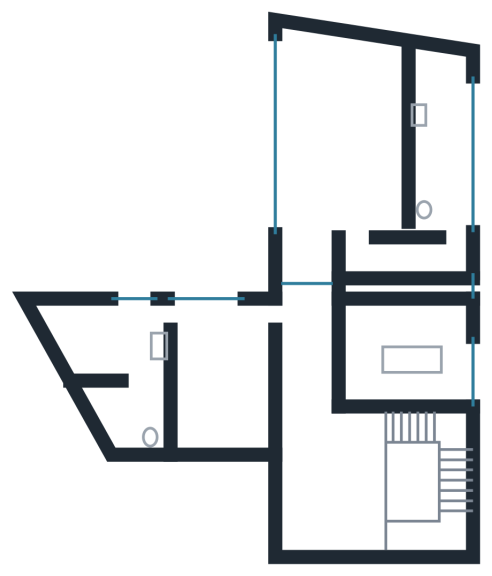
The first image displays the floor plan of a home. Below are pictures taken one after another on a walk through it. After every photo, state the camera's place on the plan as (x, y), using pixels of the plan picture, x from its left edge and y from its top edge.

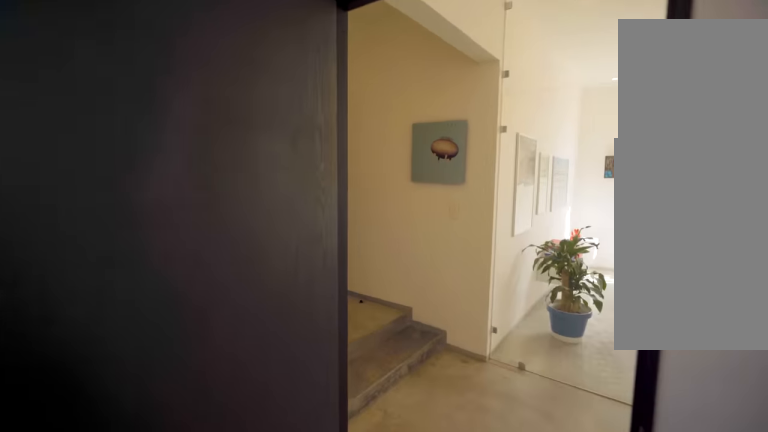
(223, 329)
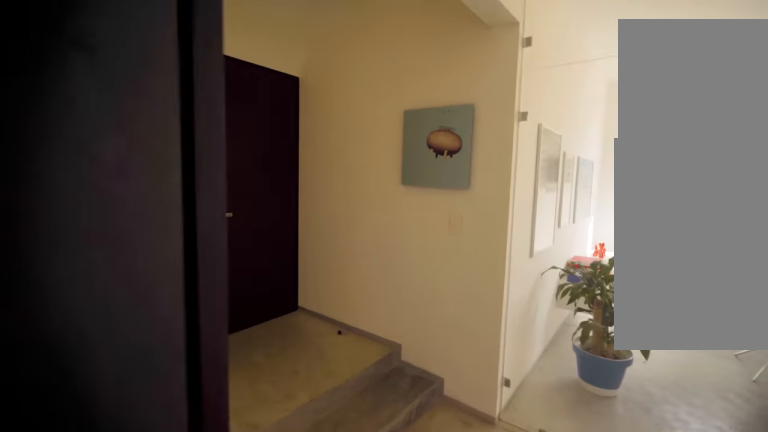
(224, 330)
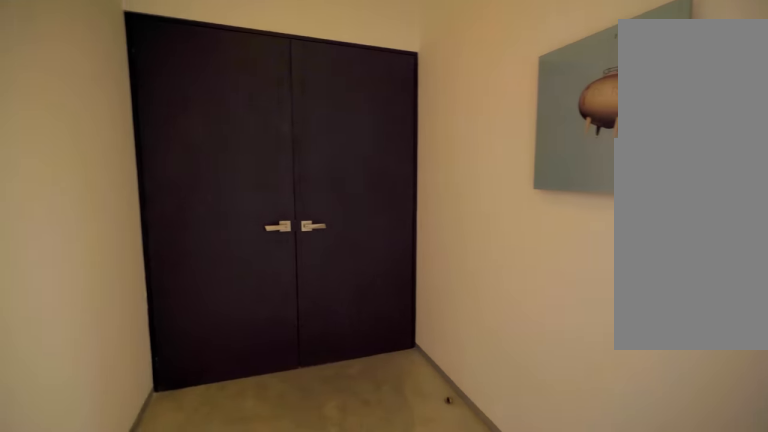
(281, 318)
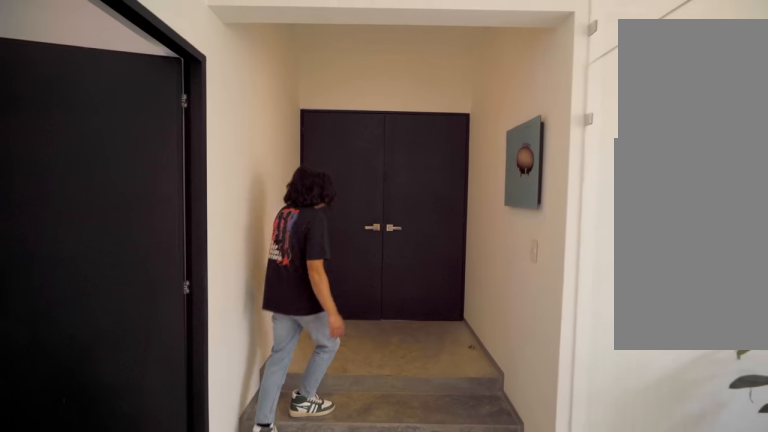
(301, 316)
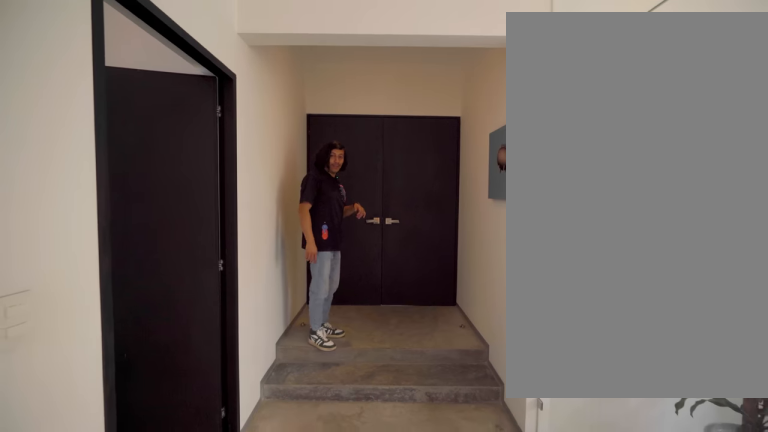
(304, 316)
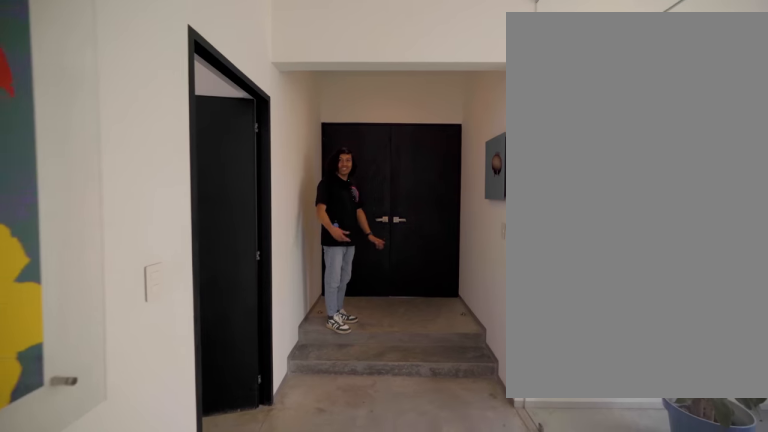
(315, 314)
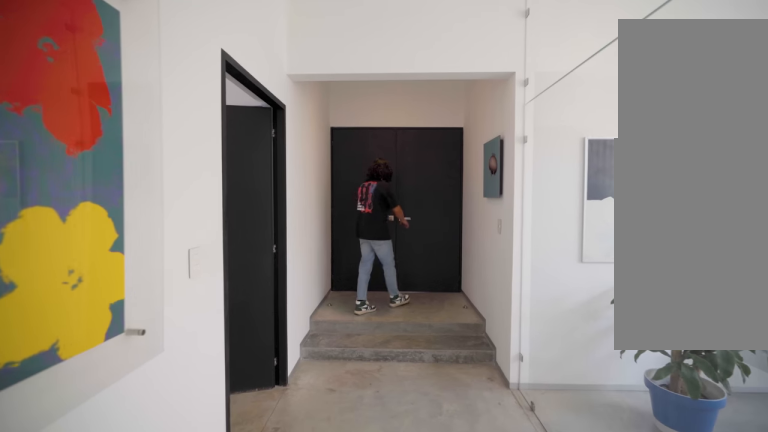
(312, 357)
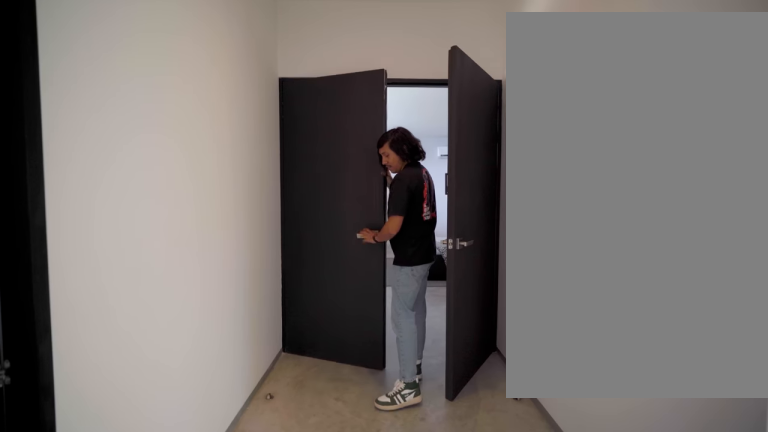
(311, 339)
